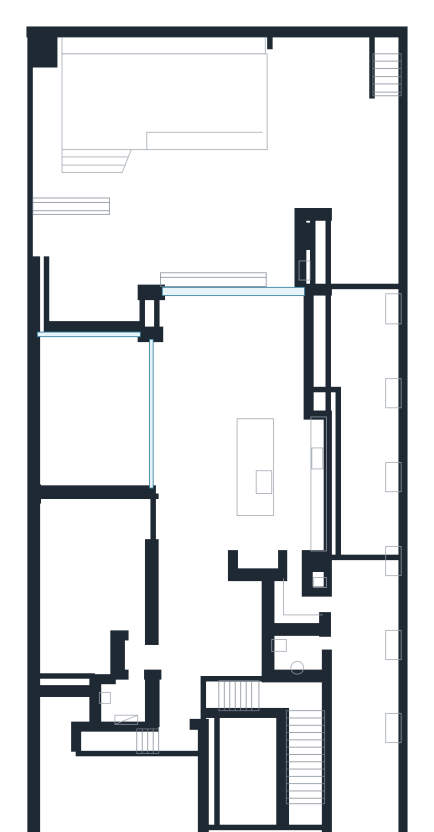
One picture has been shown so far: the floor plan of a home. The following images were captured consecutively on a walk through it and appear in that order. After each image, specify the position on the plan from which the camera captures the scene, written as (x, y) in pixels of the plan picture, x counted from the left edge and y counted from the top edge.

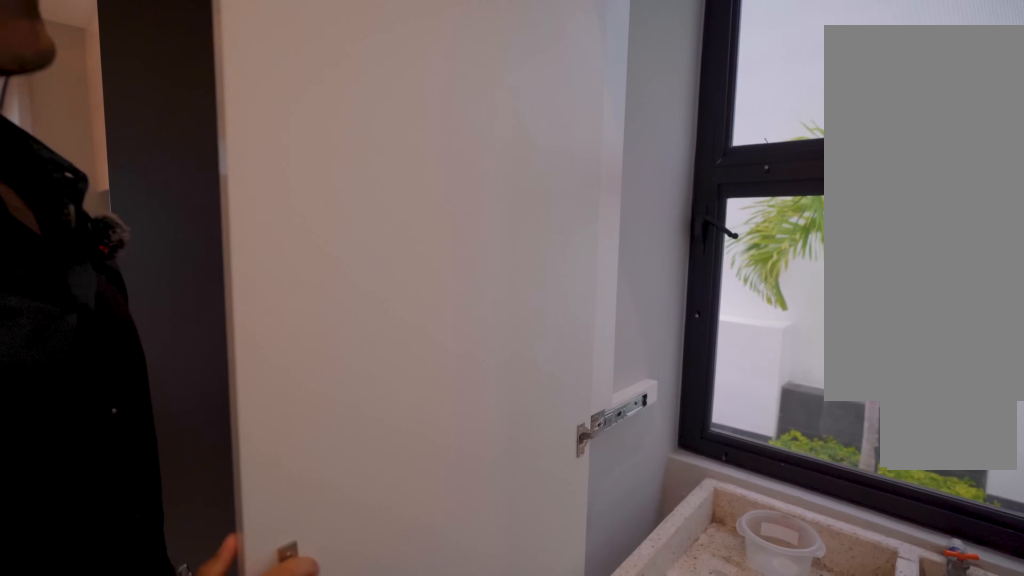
(295, 585)
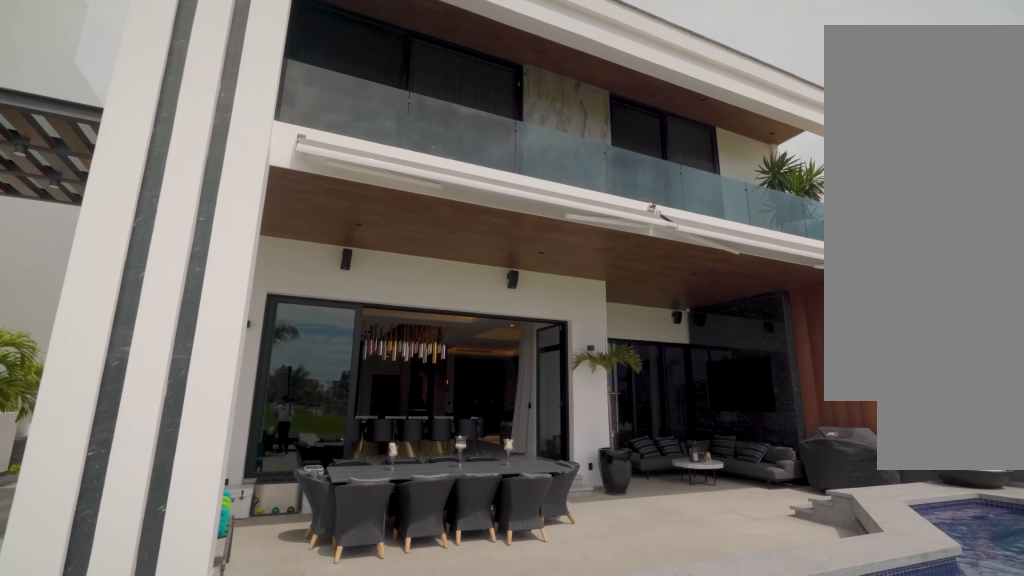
(294, 135)
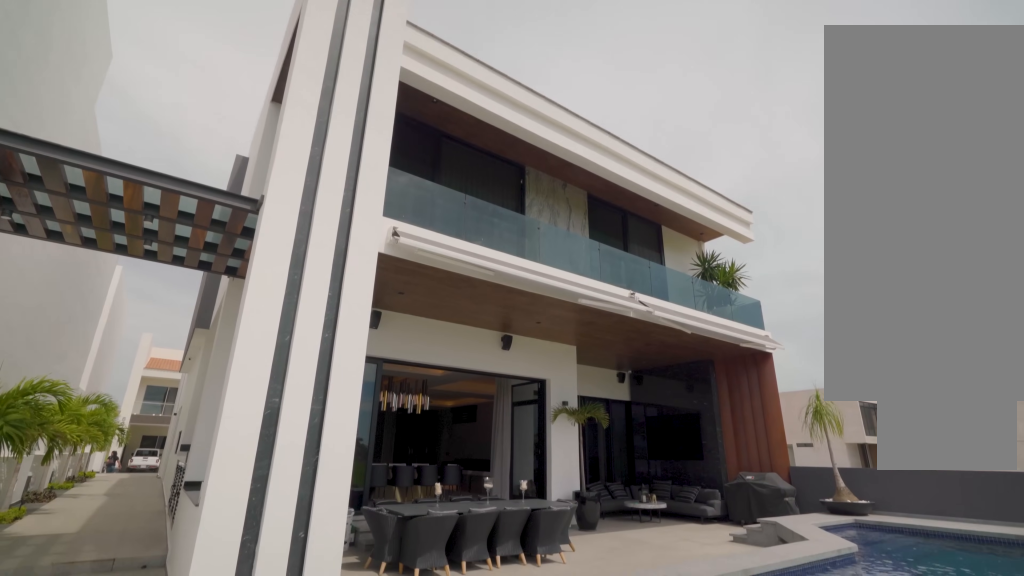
(343, 109)
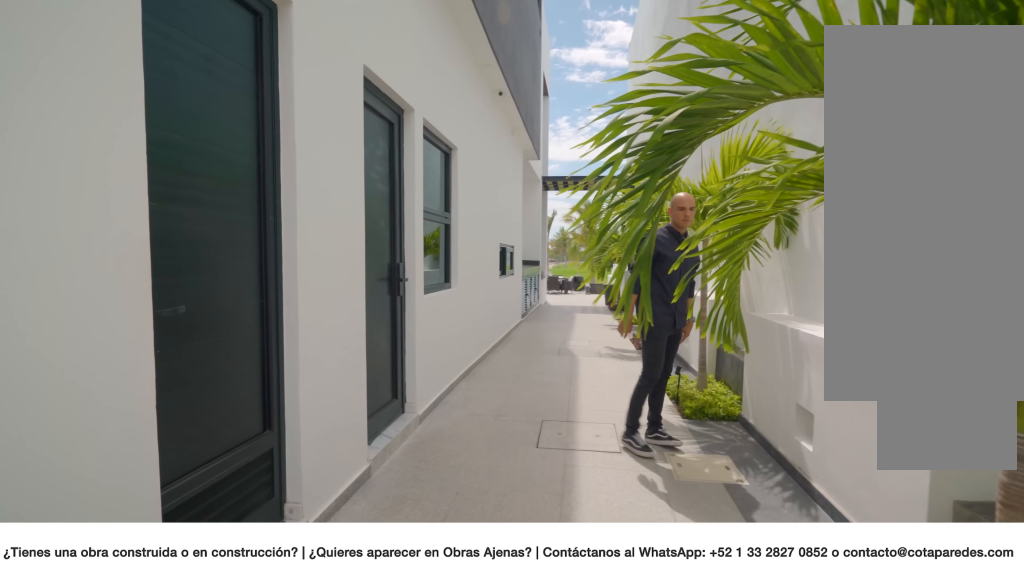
(365, 700)
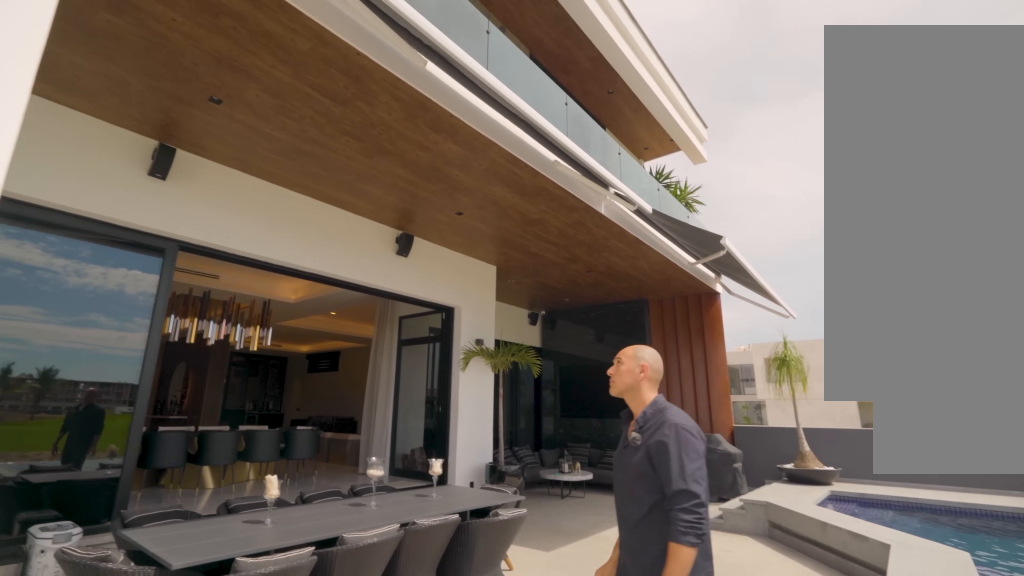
(283, 214)
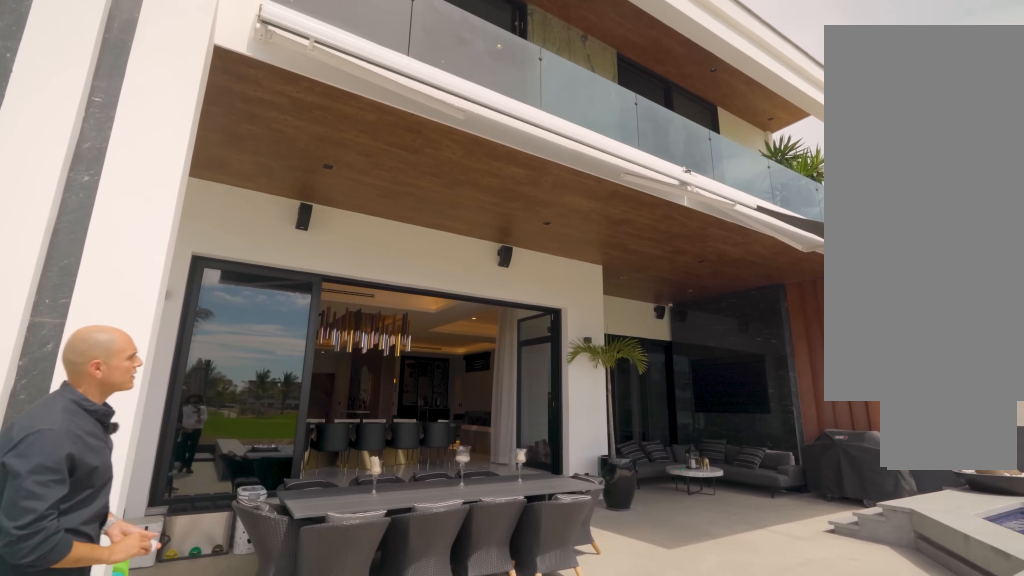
(283, 214)
